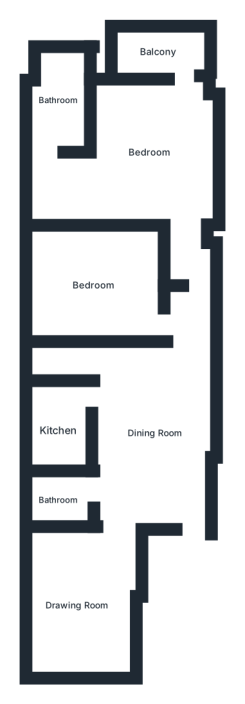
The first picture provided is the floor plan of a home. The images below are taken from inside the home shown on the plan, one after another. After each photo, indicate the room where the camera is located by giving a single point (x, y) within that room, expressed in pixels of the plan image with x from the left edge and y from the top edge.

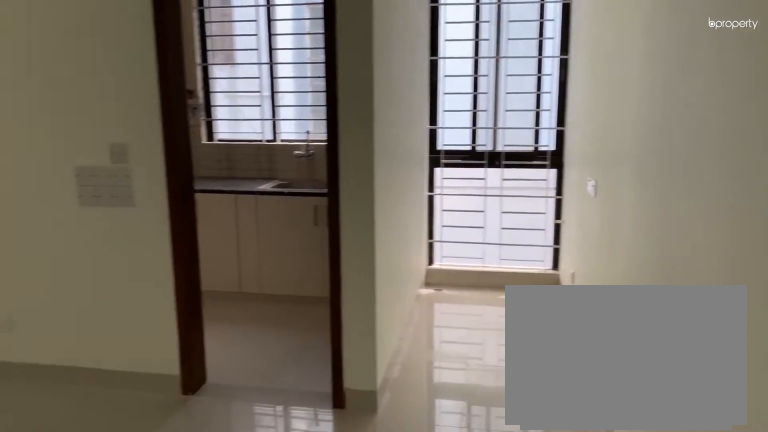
(154, 427)
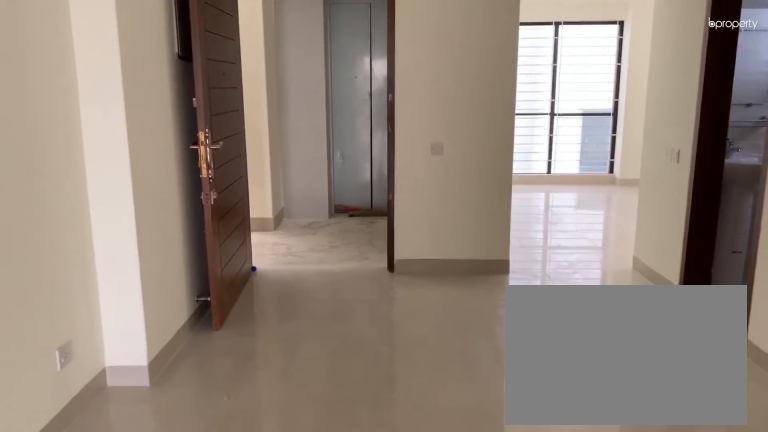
(154, 427)
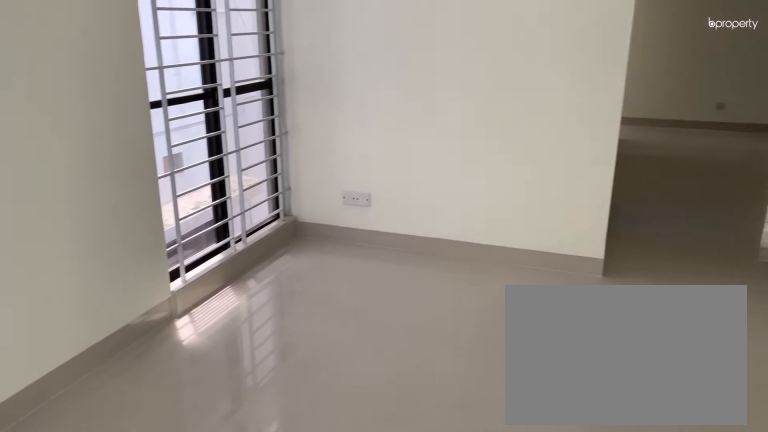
(77, 605)
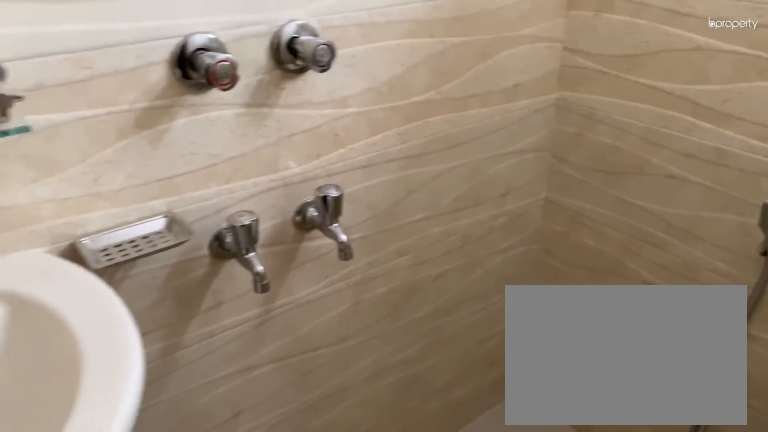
(59, 498)
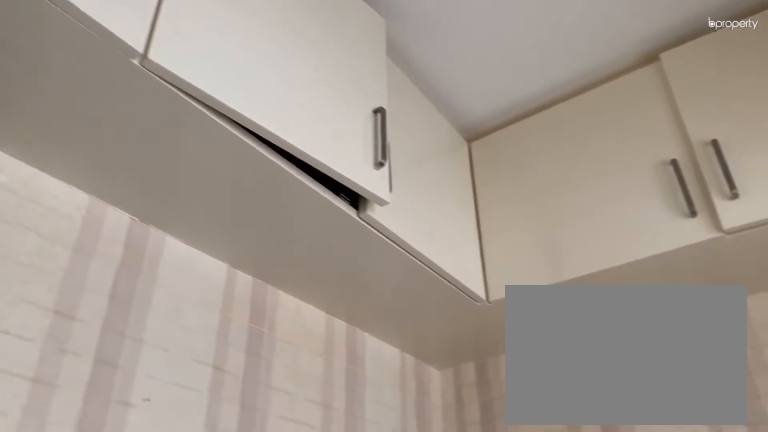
(58, 427)
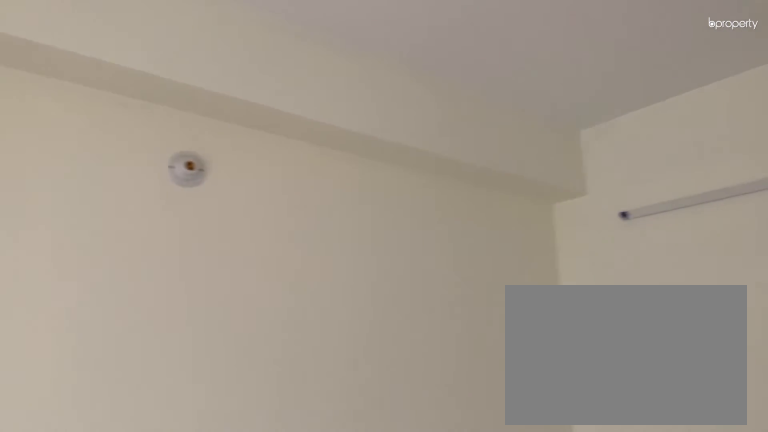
(93, 285)
